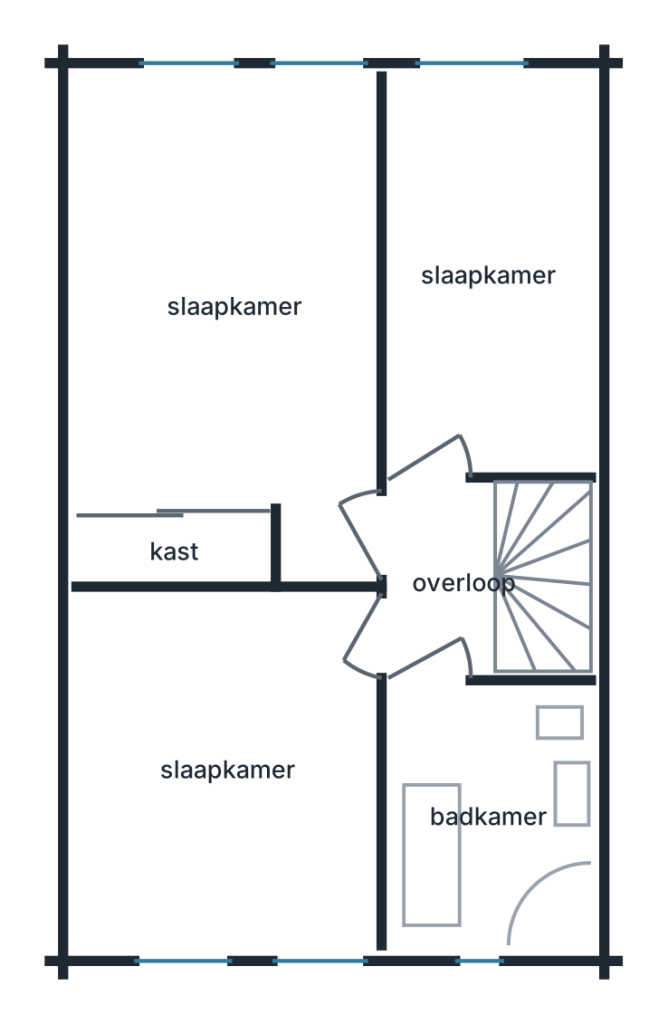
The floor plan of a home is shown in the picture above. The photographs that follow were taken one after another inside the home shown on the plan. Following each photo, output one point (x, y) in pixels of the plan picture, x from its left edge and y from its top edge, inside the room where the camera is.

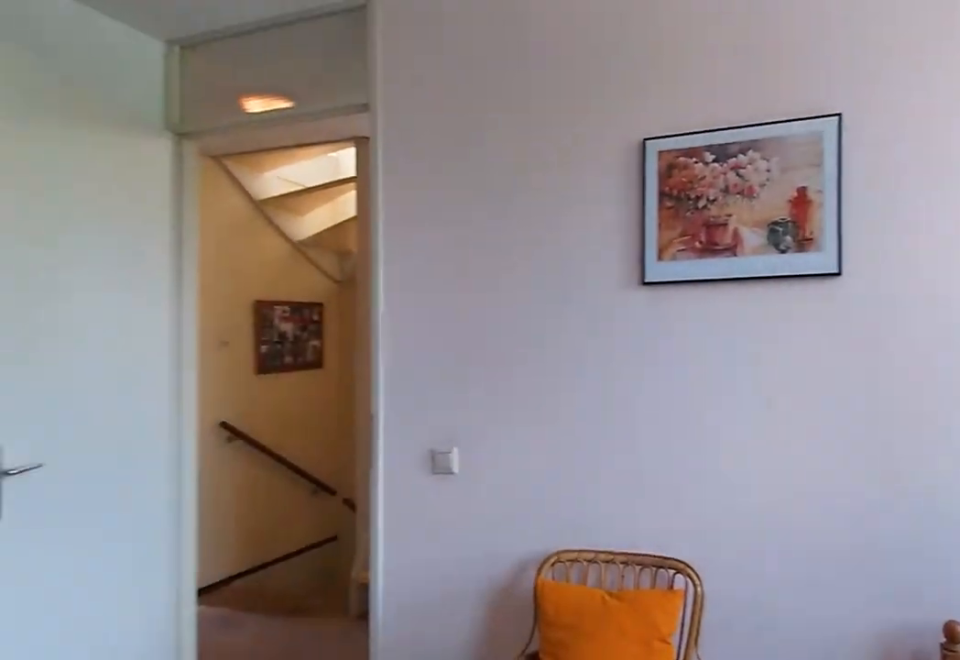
(228, 771)
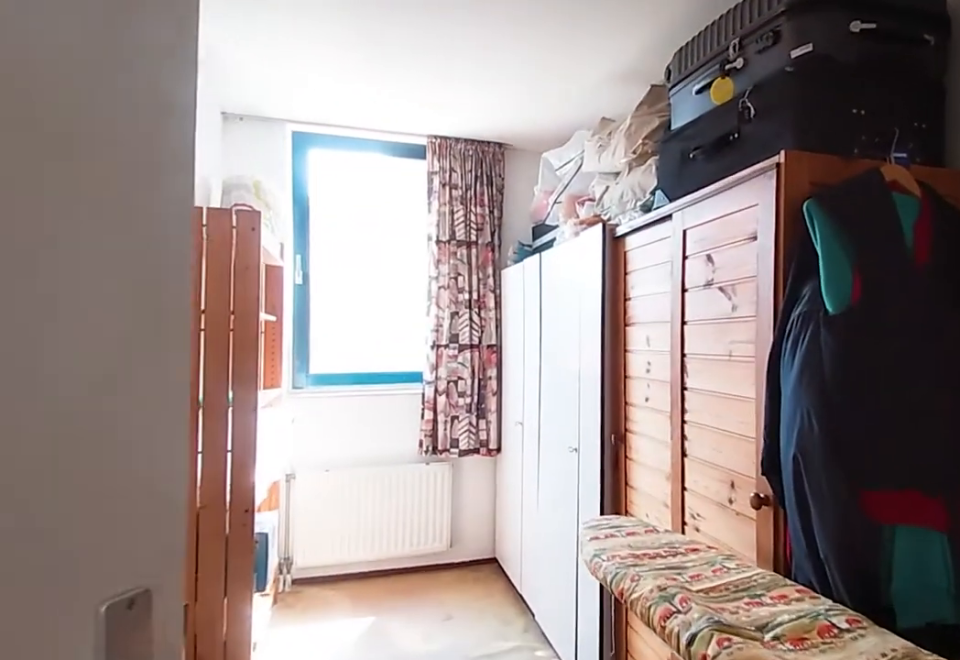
(488, 273)
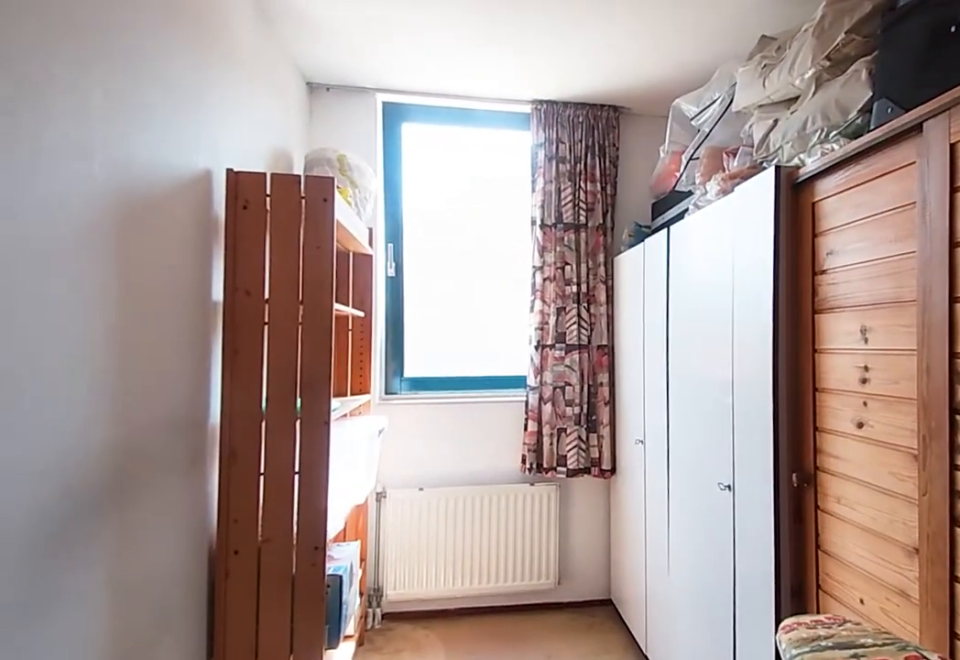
(488, 273)
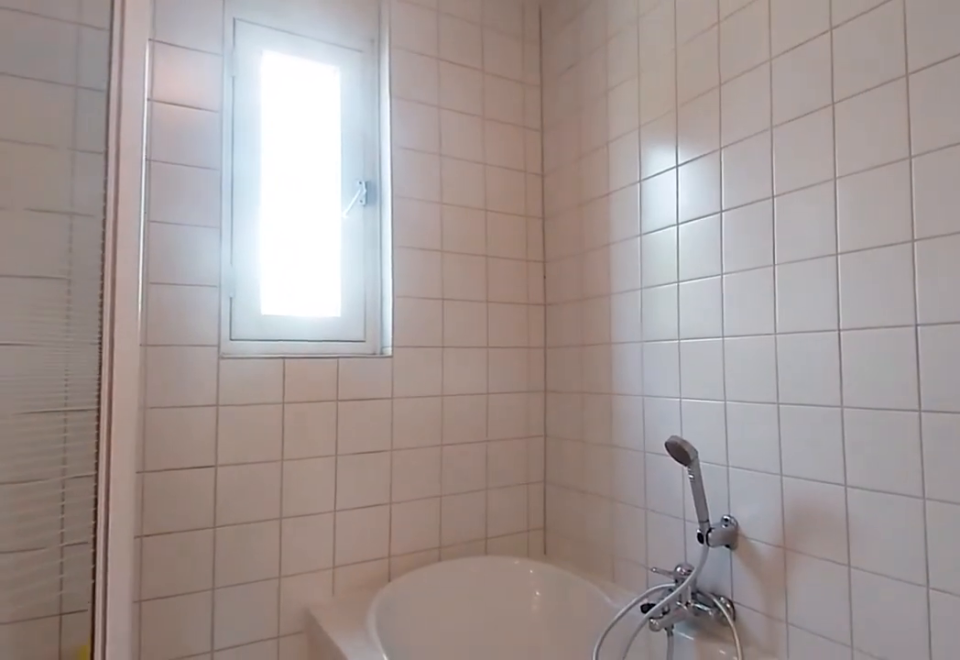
(489, 820)
